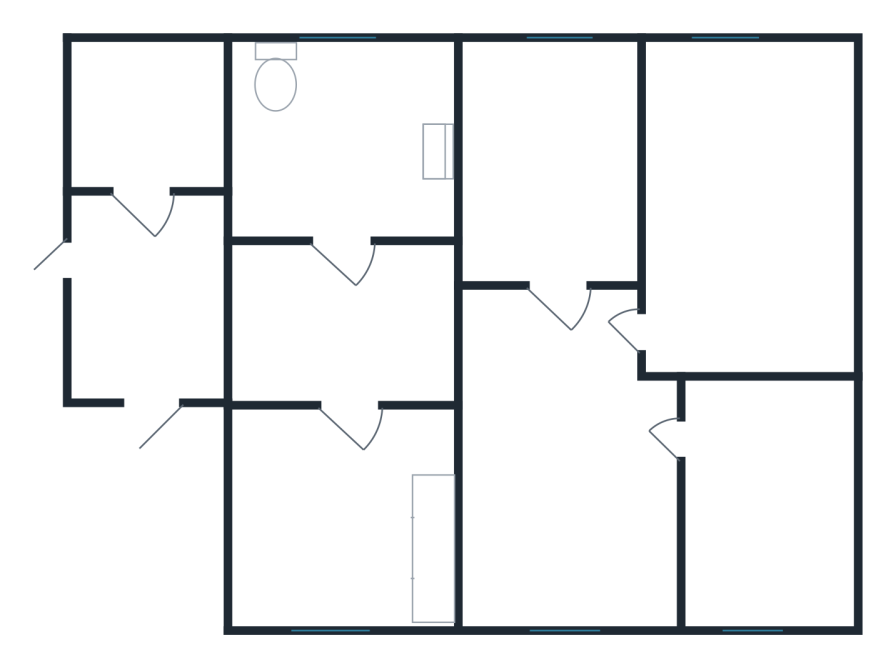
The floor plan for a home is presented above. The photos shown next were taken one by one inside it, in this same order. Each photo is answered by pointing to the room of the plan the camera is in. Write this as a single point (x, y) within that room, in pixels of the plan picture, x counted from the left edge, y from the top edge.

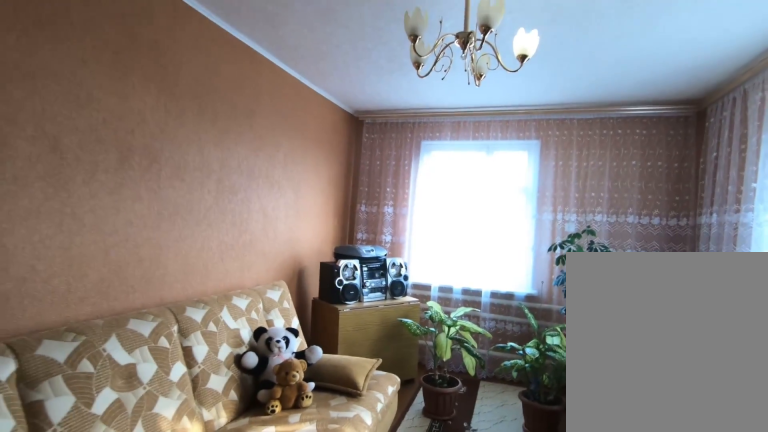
(679, 343)
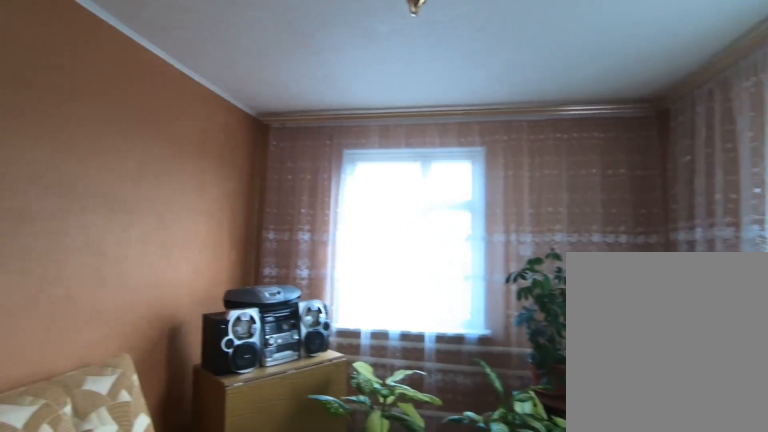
(679, 343)
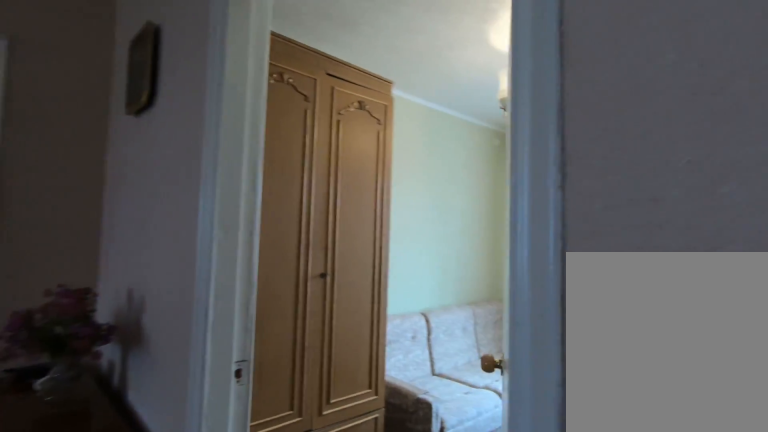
(560, 298)
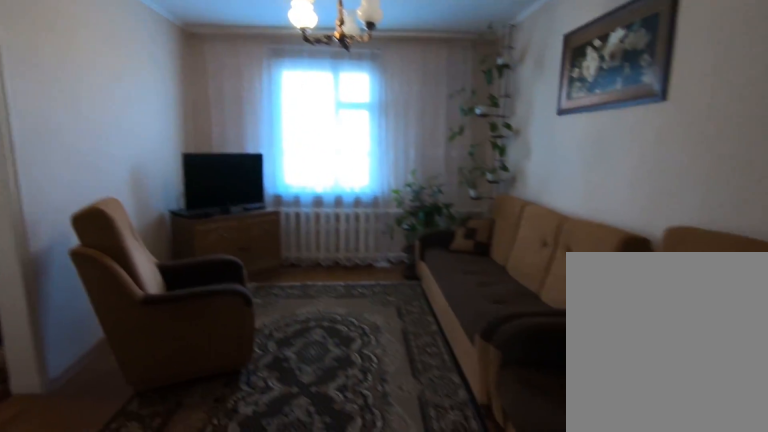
(559, 373)
